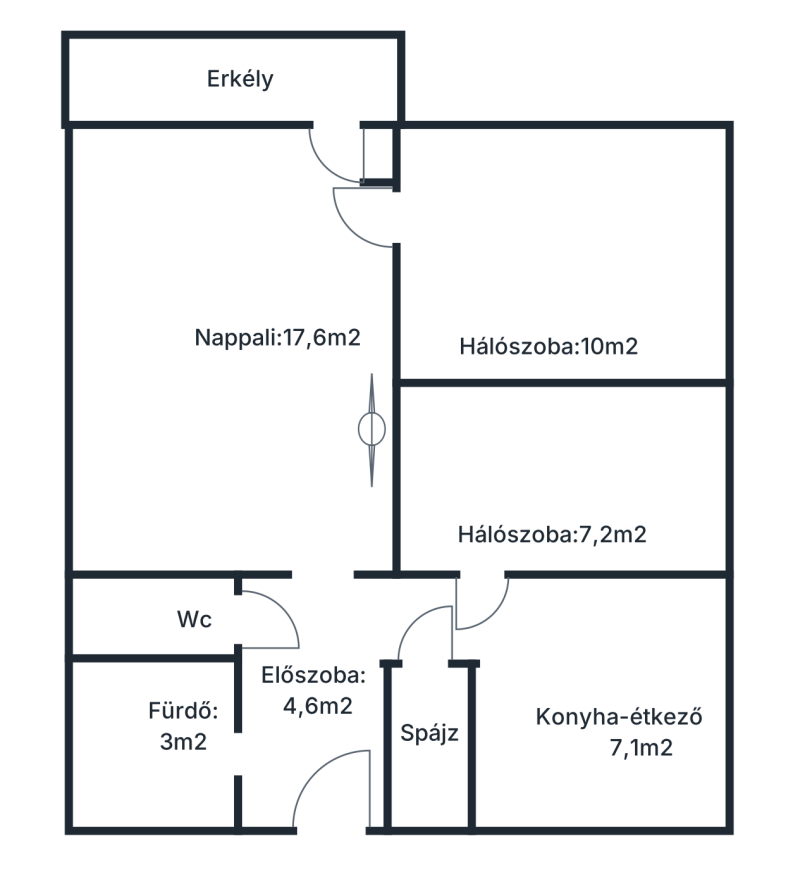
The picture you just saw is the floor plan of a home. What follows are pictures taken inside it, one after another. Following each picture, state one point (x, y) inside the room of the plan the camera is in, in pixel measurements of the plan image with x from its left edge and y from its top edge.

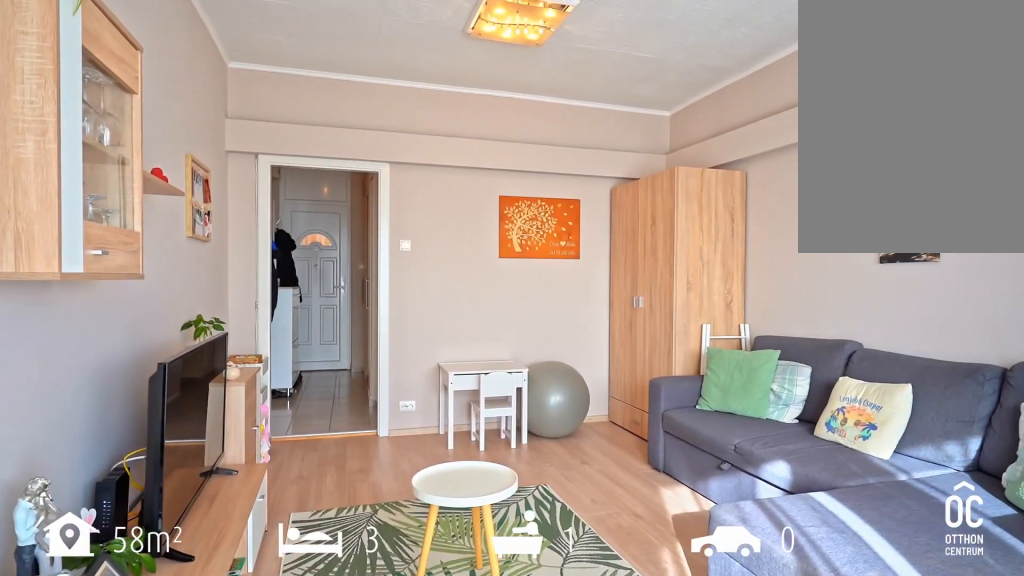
(239, 348)
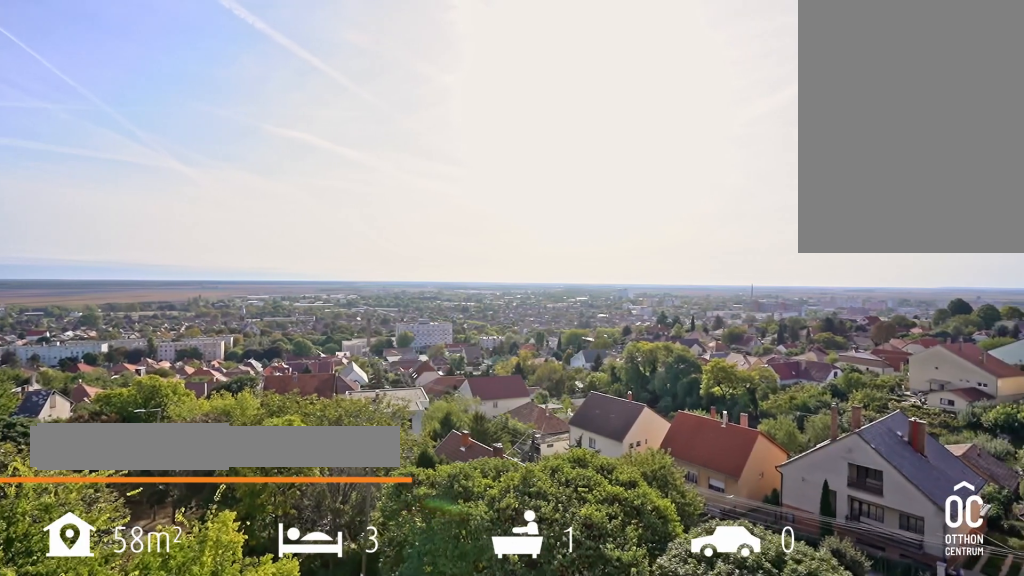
(236, 77)
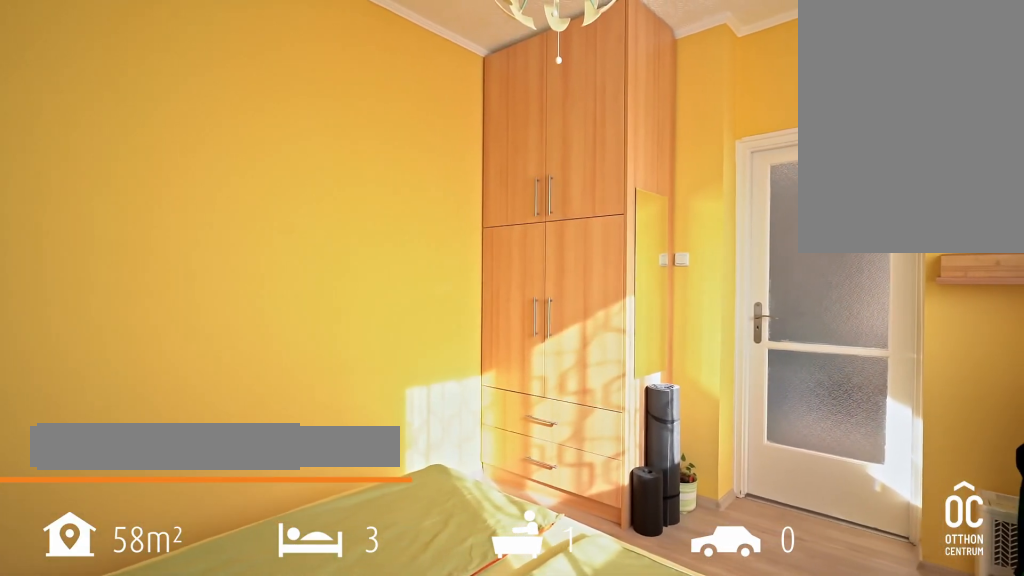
(554, 254)
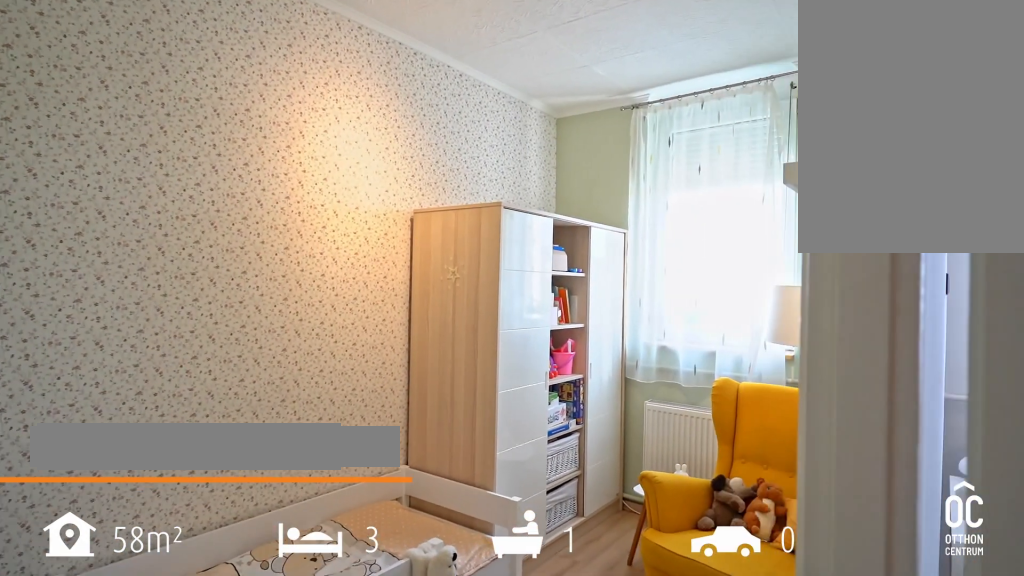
(561, 478)
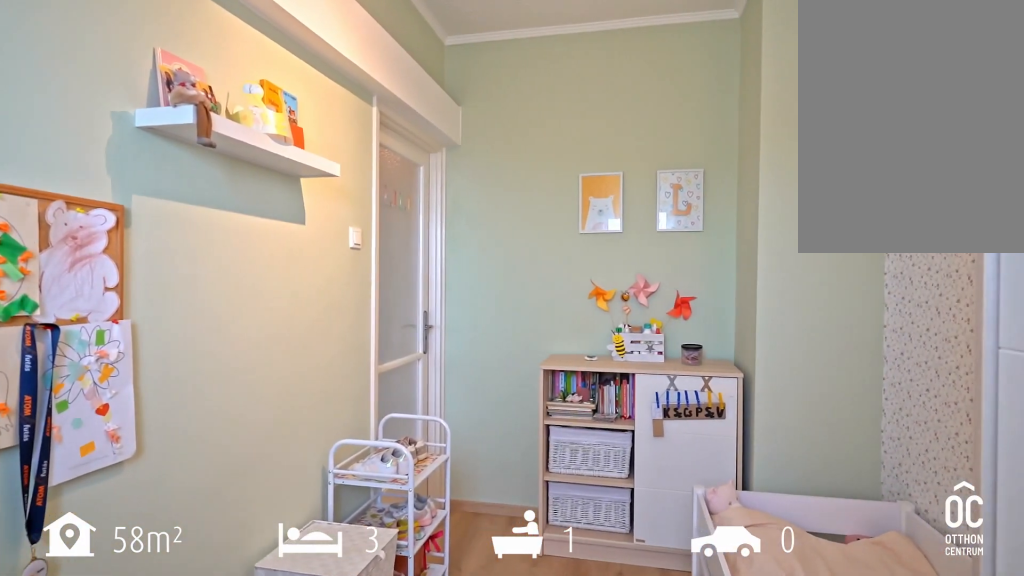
(561, 478)
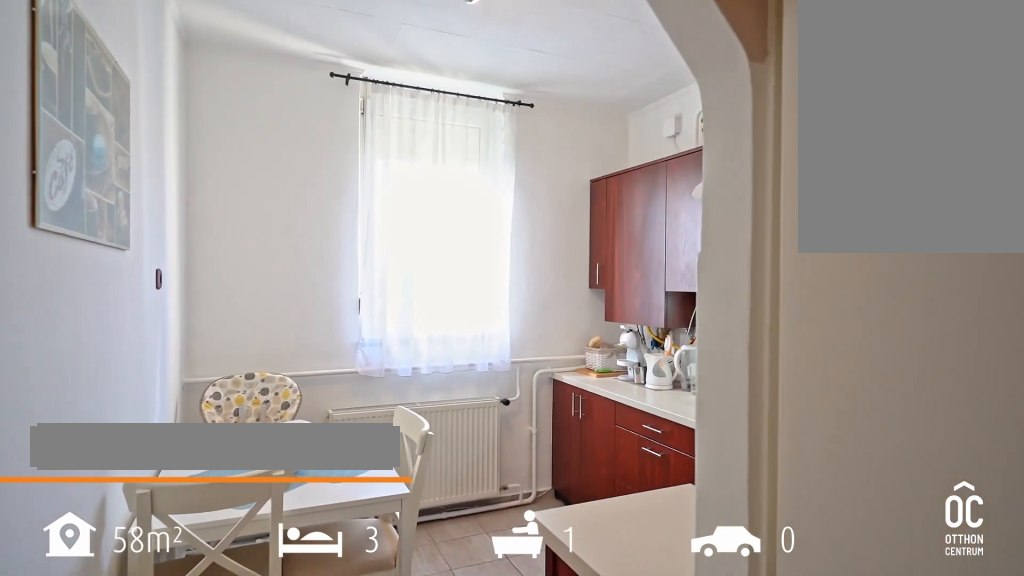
(594, 699)
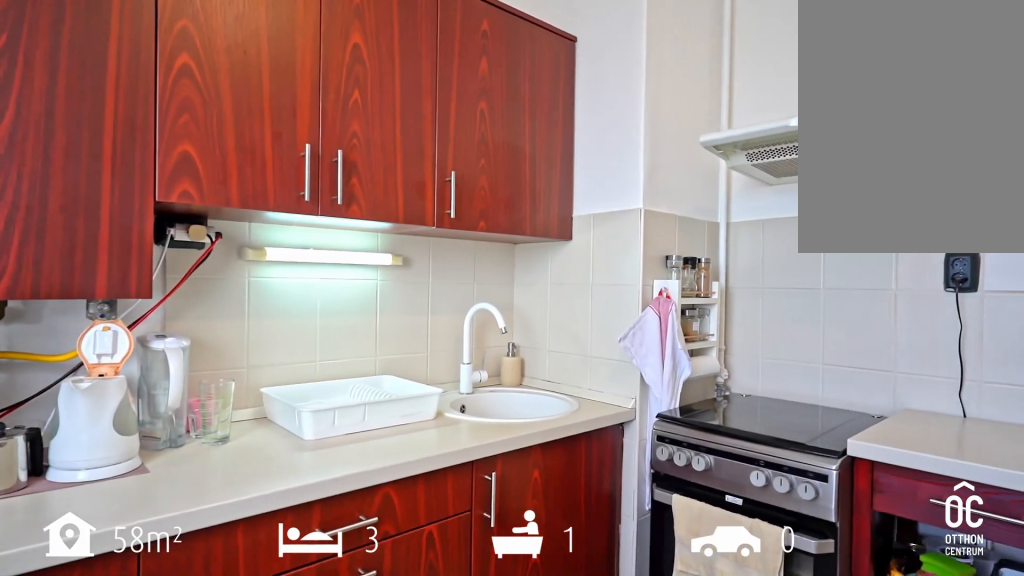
(594, 700)
